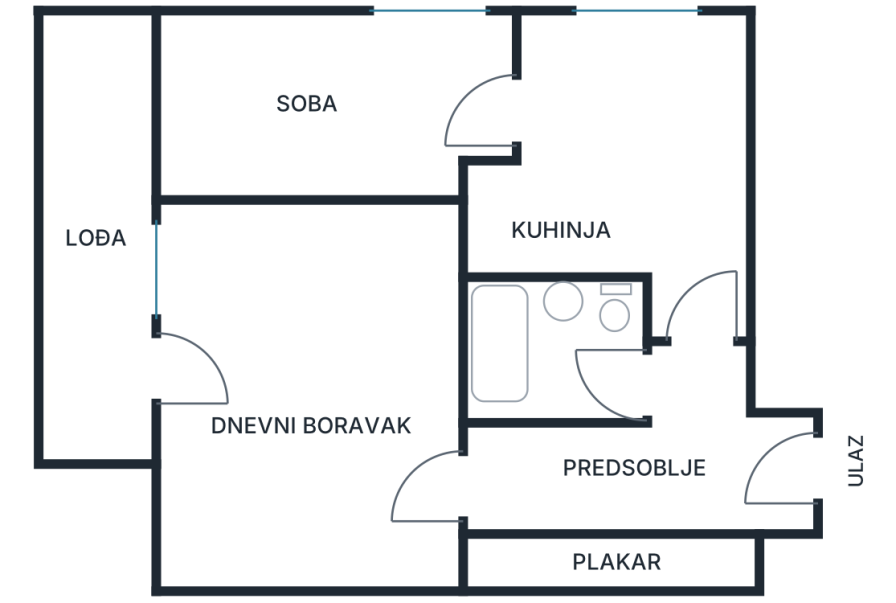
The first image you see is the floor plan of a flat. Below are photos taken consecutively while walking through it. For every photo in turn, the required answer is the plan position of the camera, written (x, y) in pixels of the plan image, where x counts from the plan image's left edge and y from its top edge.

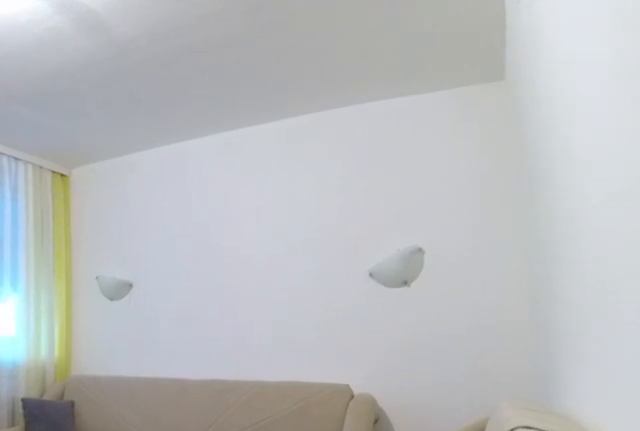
(443, 484)
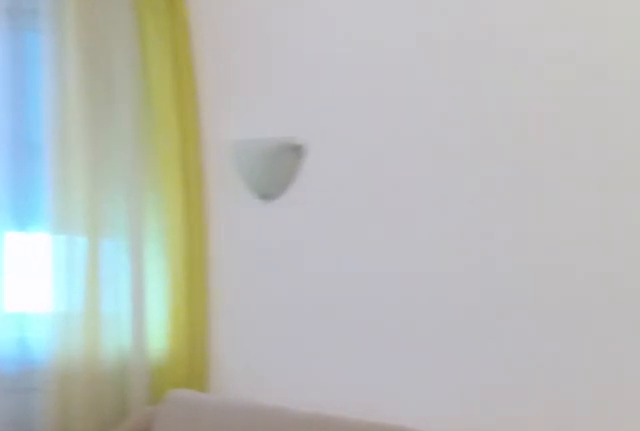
(445, 293)
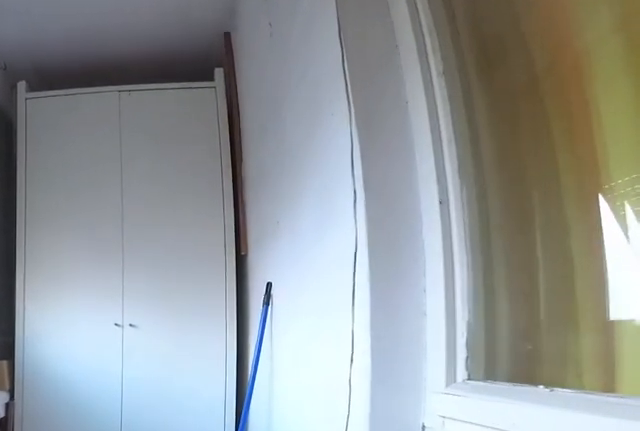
(87, 271)
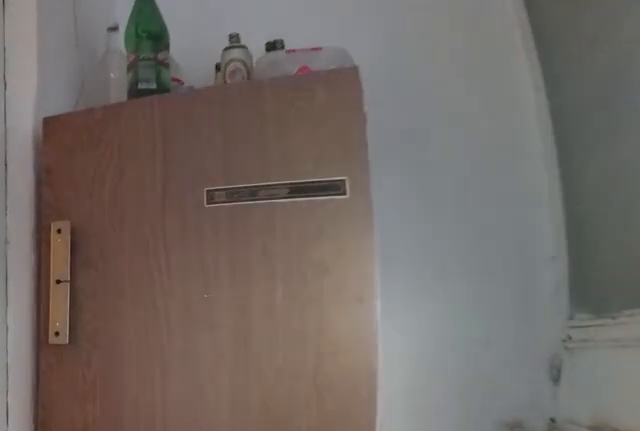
(90, 320)
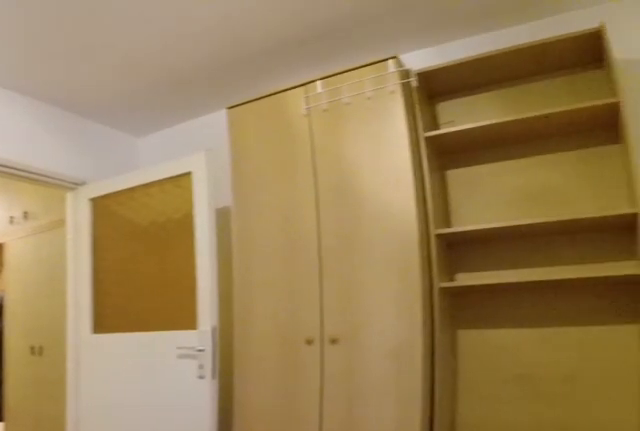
(217, 354)
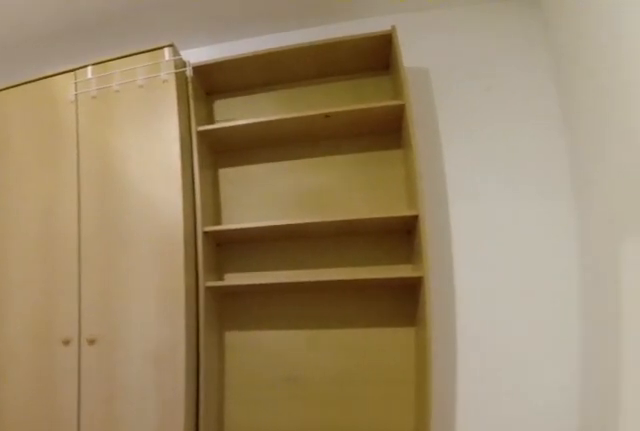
(220, 372)
